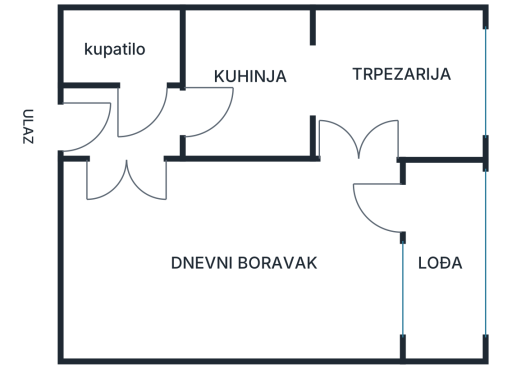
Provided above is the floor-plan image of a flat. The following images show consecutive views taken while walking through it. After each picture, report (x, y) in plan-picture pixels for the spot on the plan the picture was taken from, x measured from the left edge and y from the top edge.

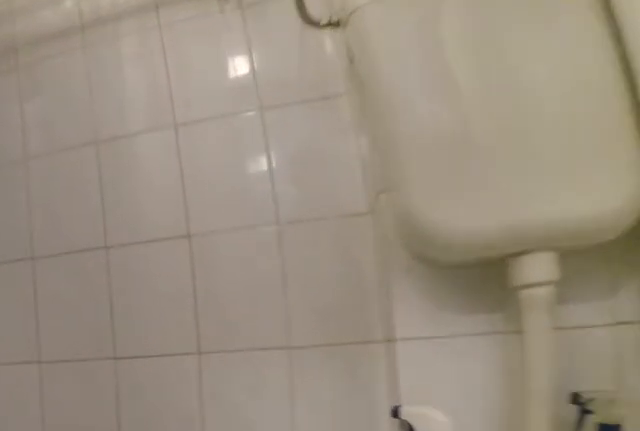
(131, 74)
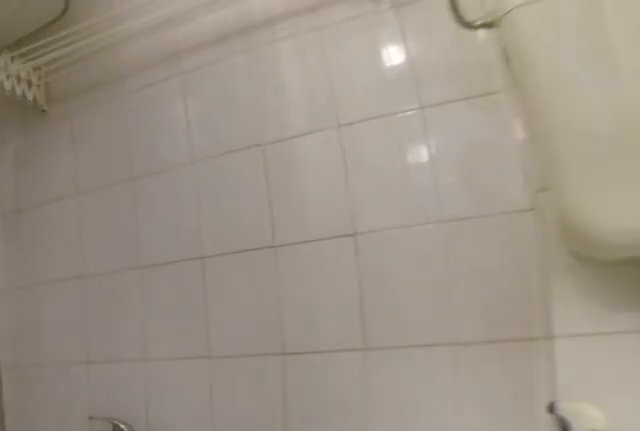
(130, 74)
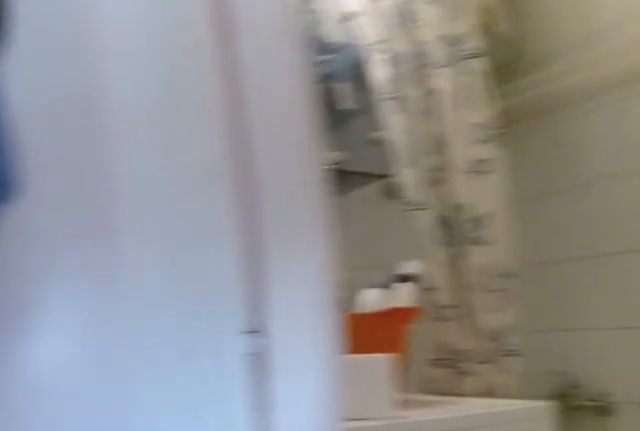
(169, 114)
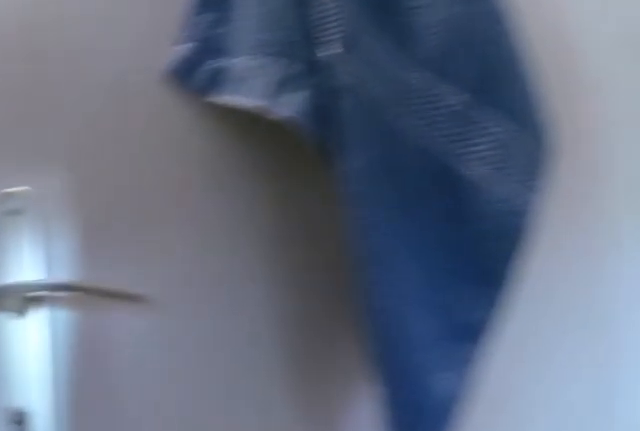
(171, 109)
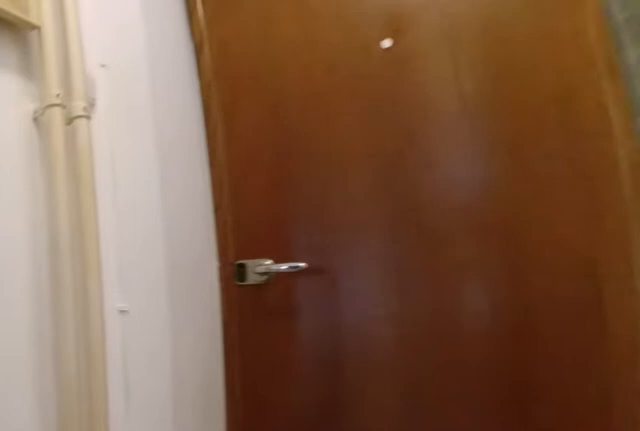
(143, 115)
